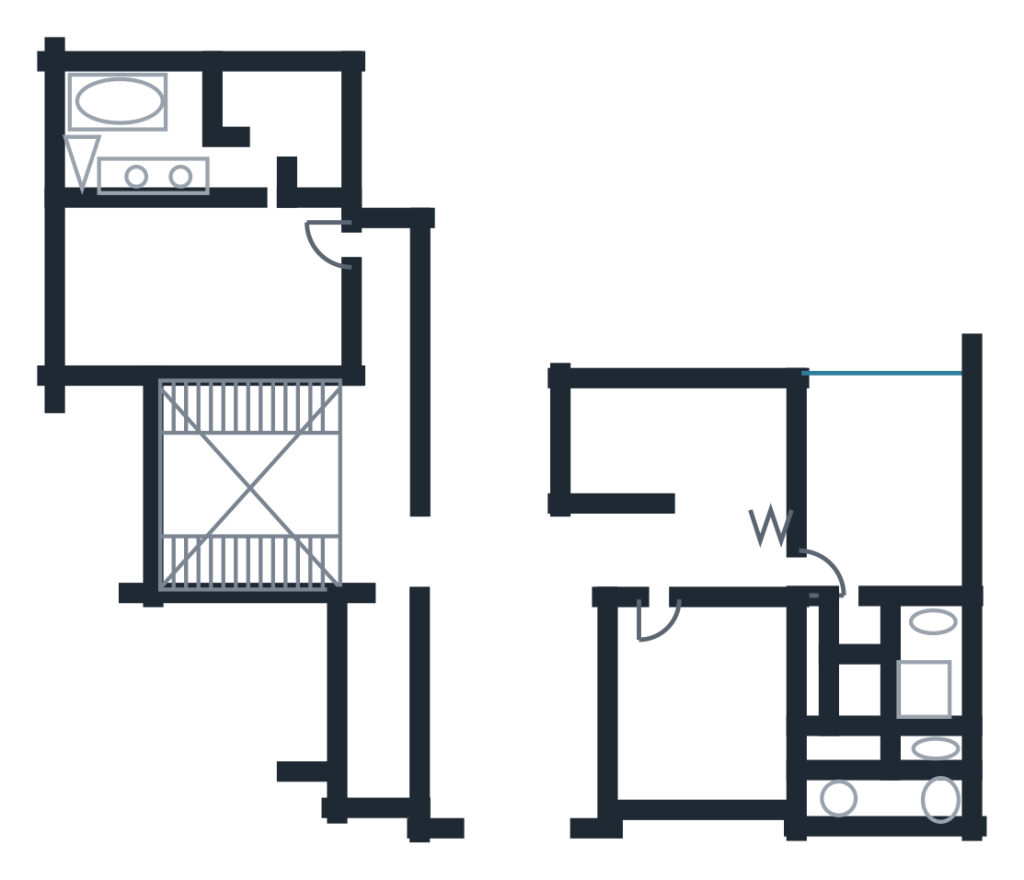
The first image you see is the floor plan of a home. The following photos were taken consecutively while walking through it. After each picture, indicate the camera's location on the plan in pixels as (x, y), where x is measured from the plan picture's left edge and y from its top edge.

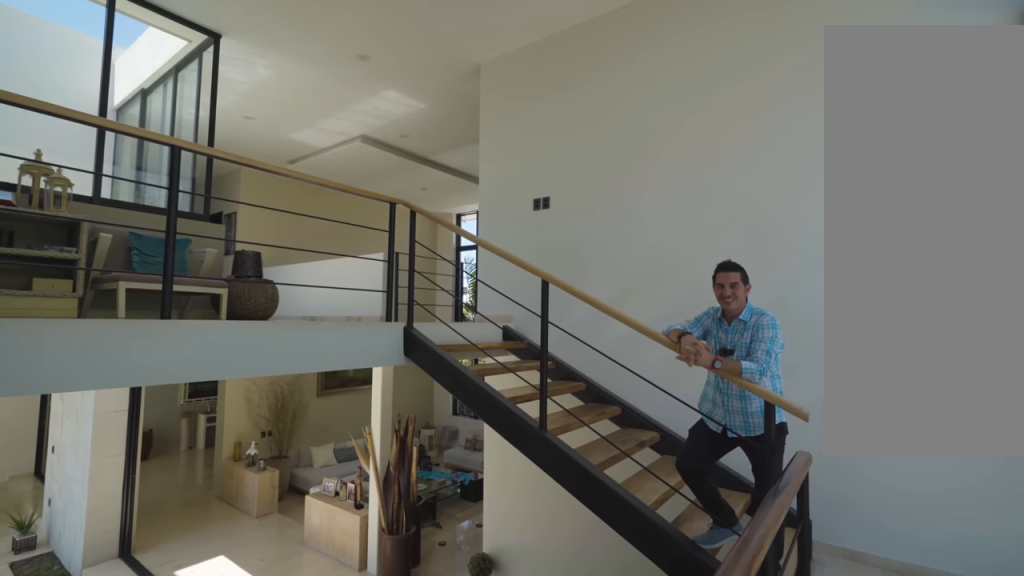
(187, 460)
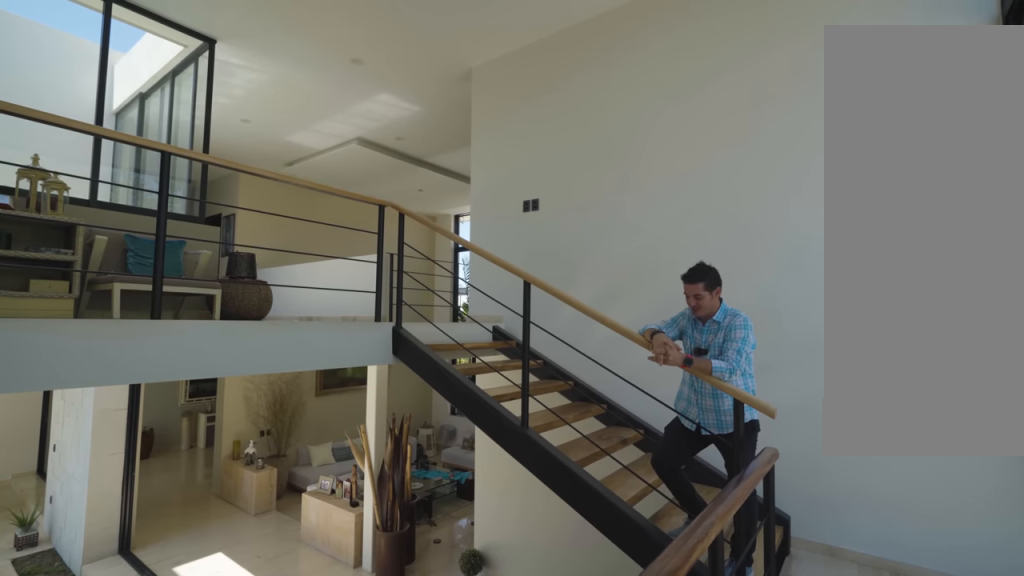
(185, 456)
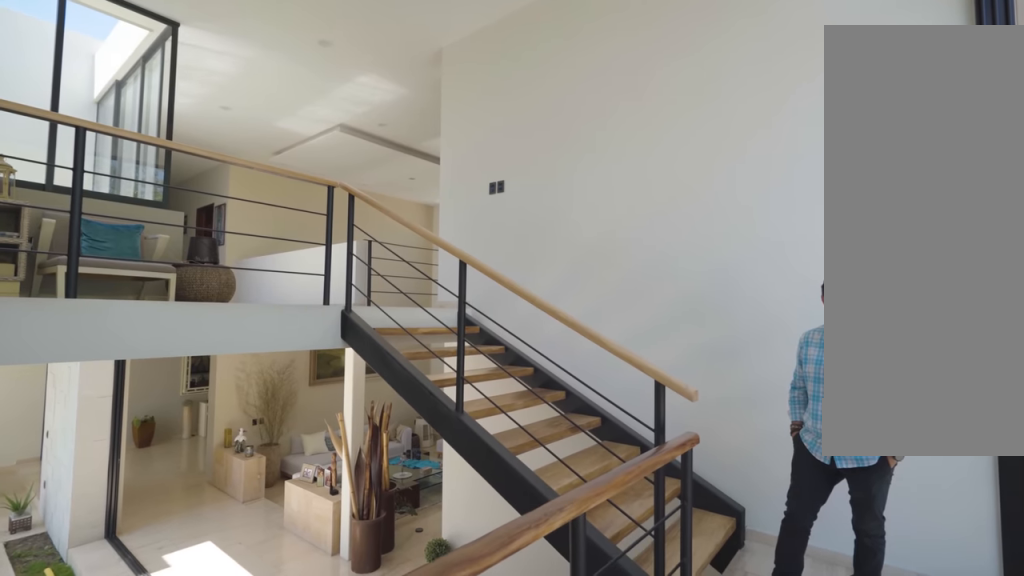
(186, 421)
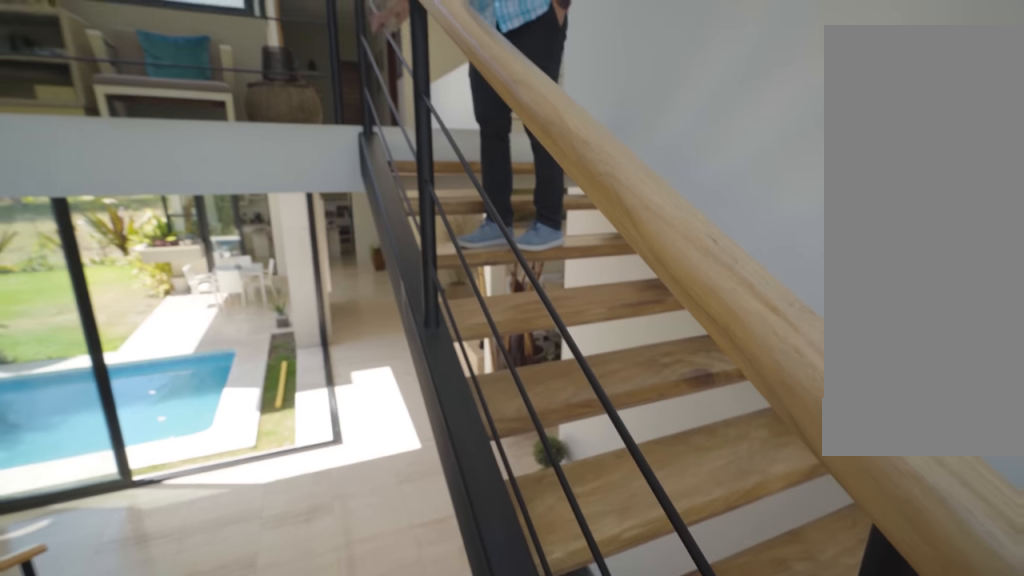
(183, 541)
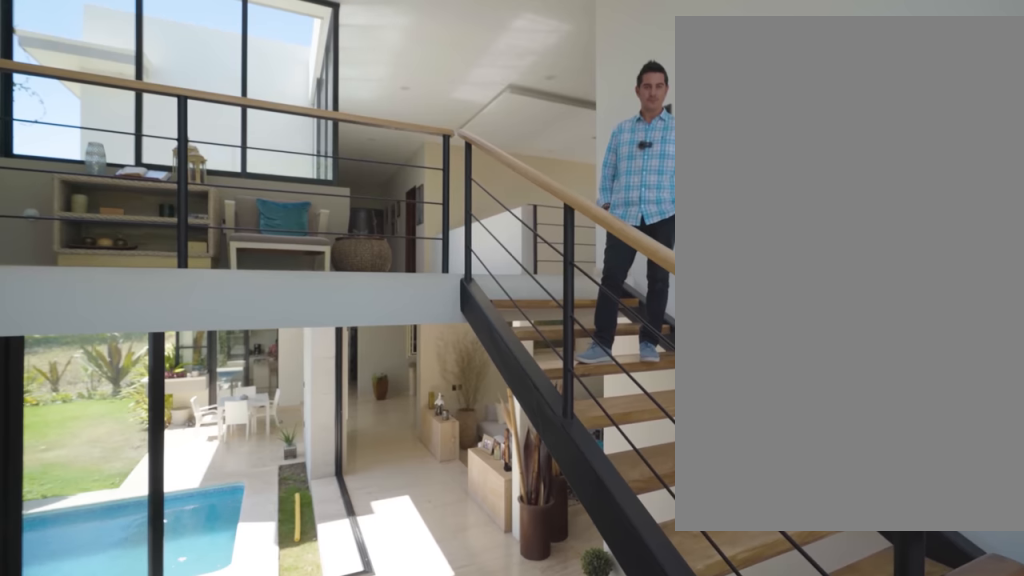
(181, 563)
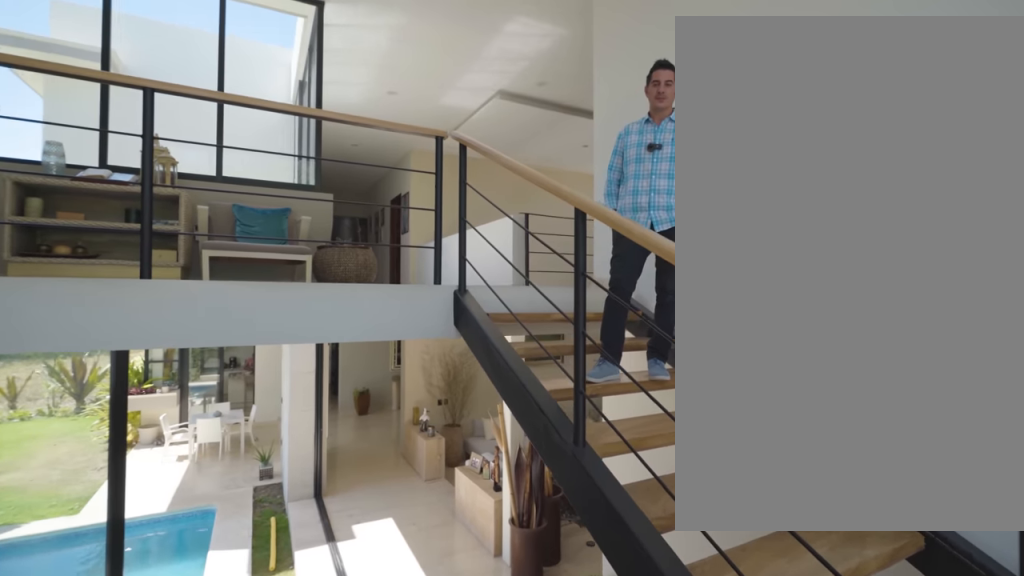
(183, 558)
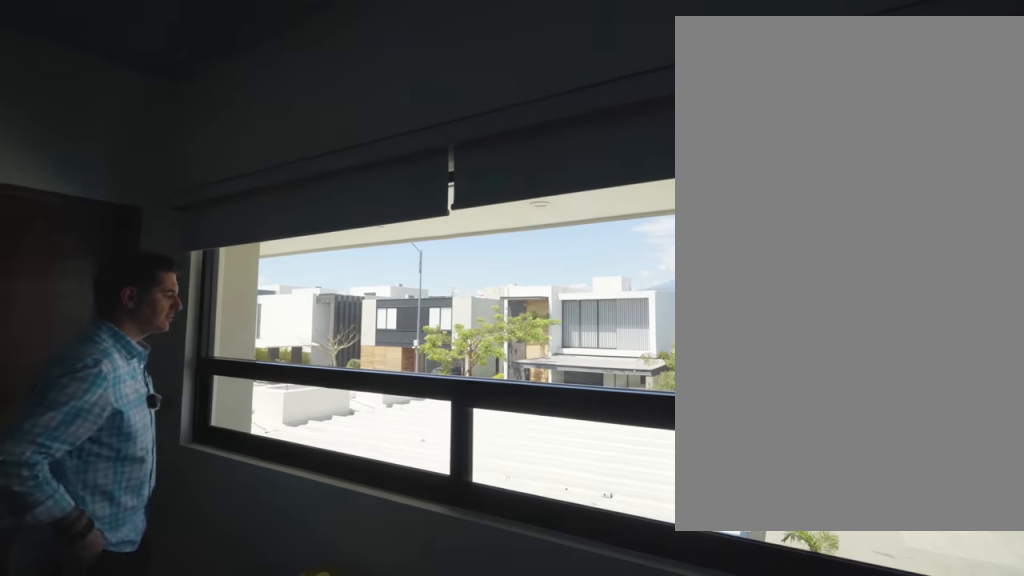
(702, 782)
